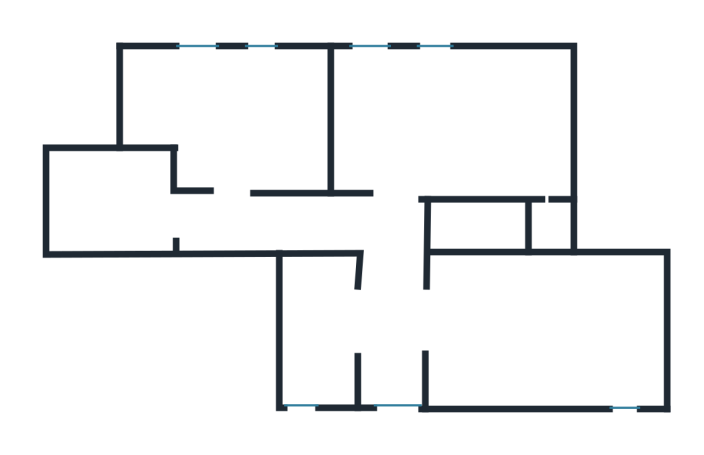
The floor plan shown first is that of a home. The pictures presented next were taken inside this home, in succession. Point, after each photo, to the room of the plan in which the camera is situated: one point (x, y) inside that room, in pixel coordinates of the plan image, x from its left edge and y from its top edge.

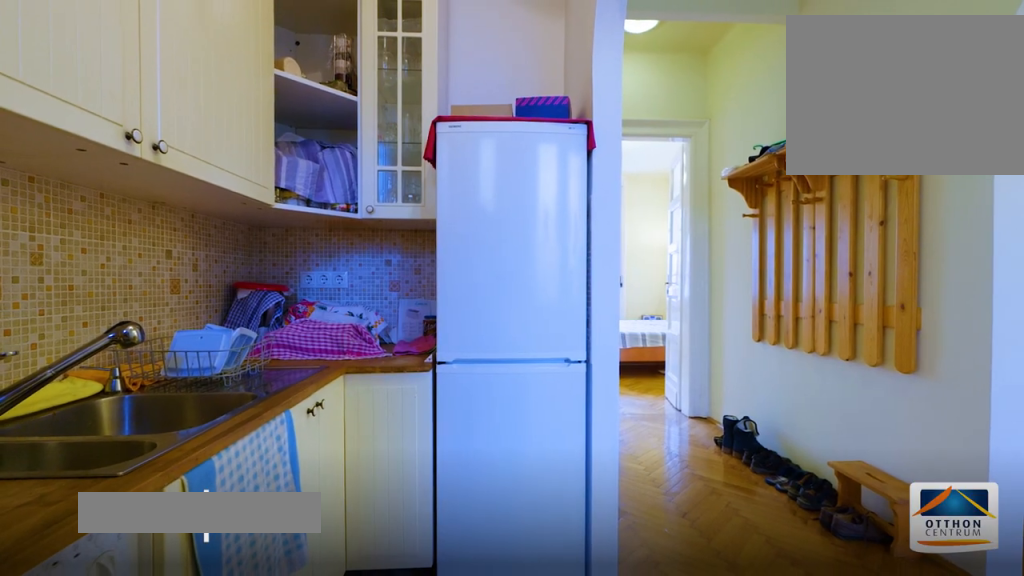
(322, 343)
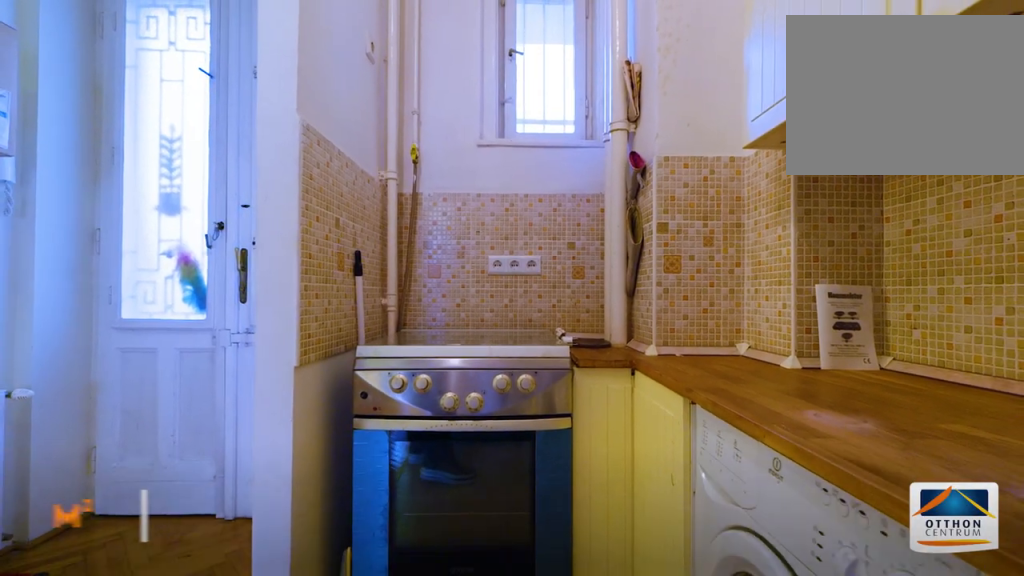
(322, 343)
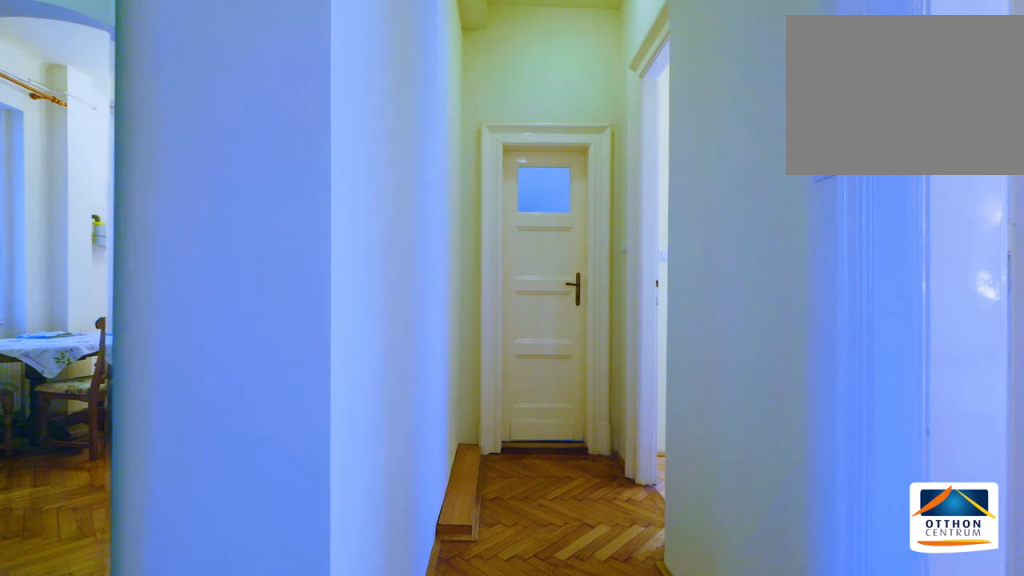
(400, 220)
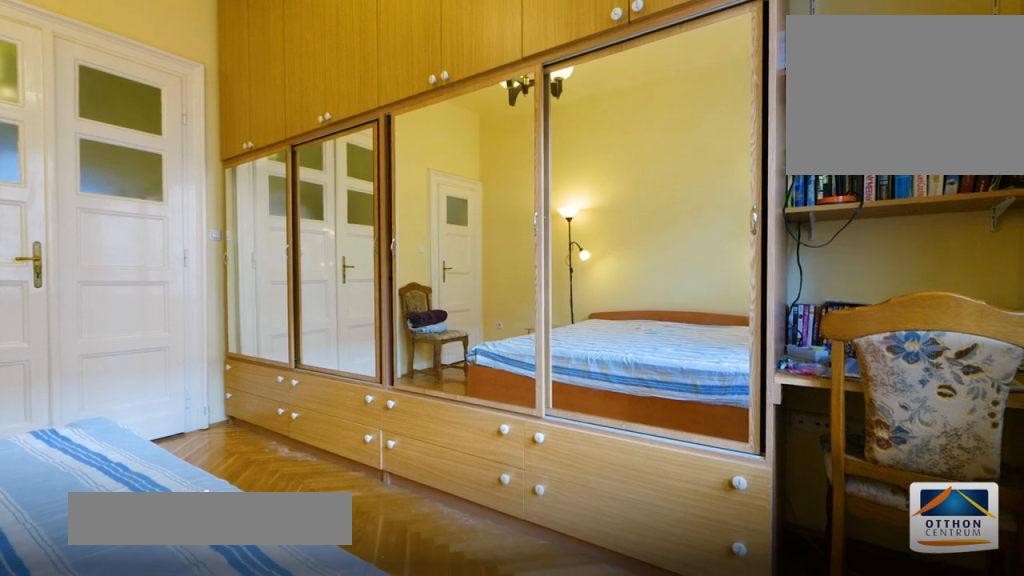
(457, 118)
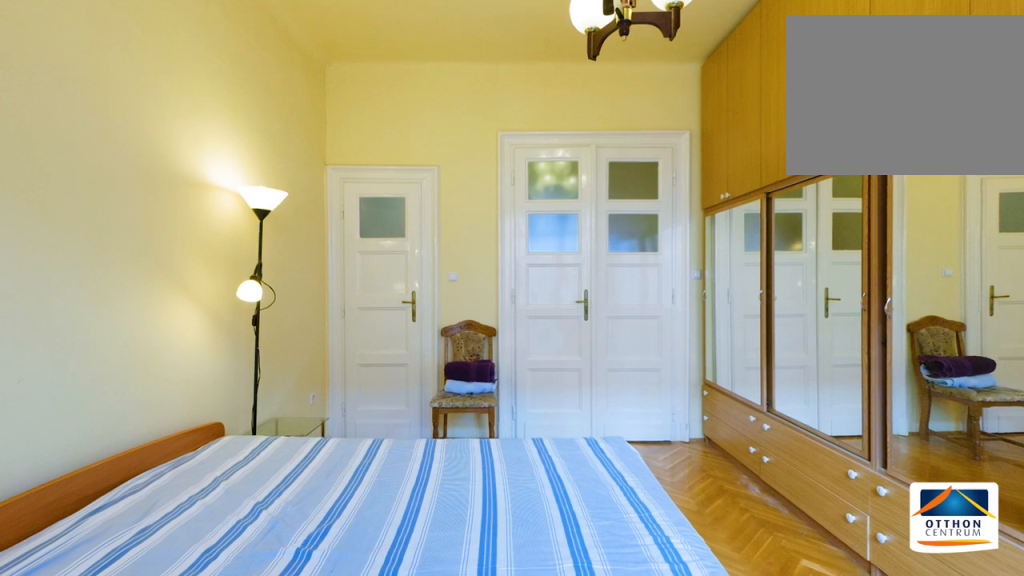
(456, 118)
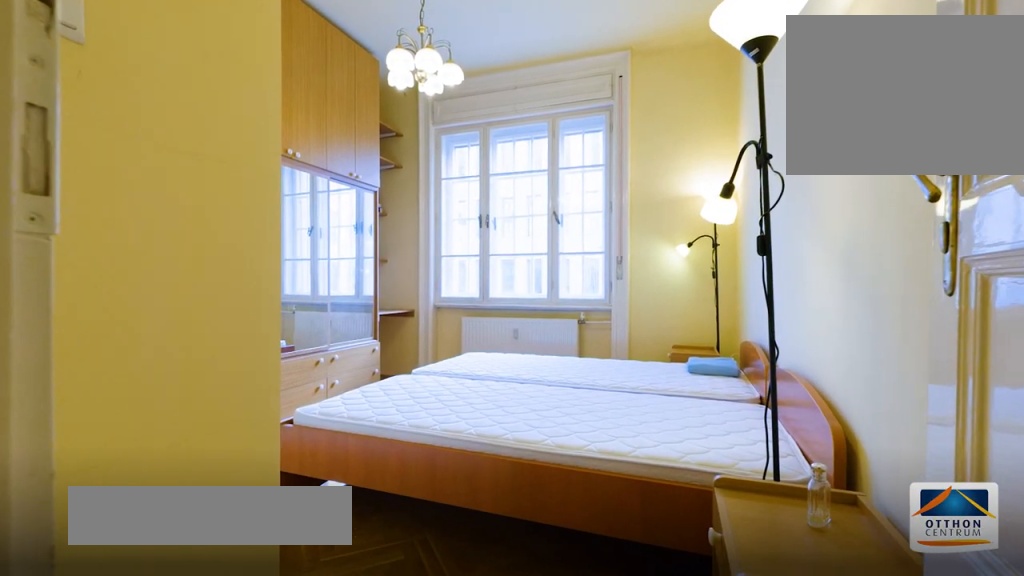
(256, 118)
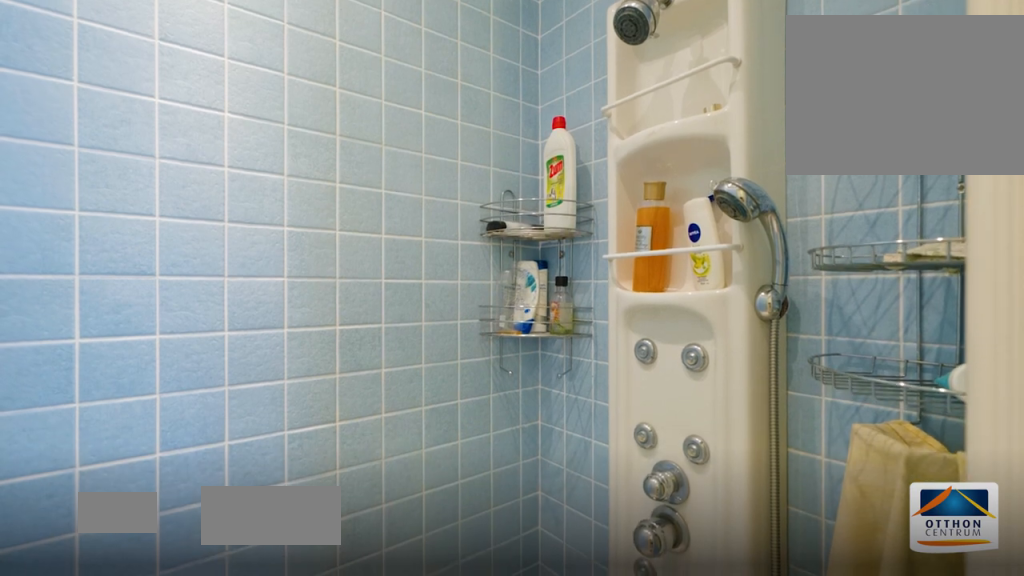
(550, 219)
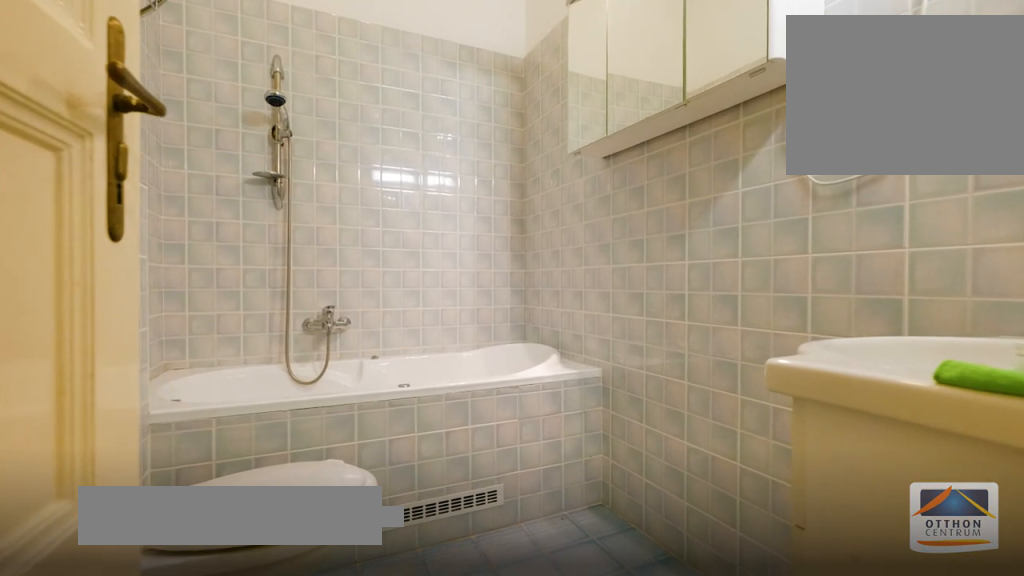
(117, 219)
